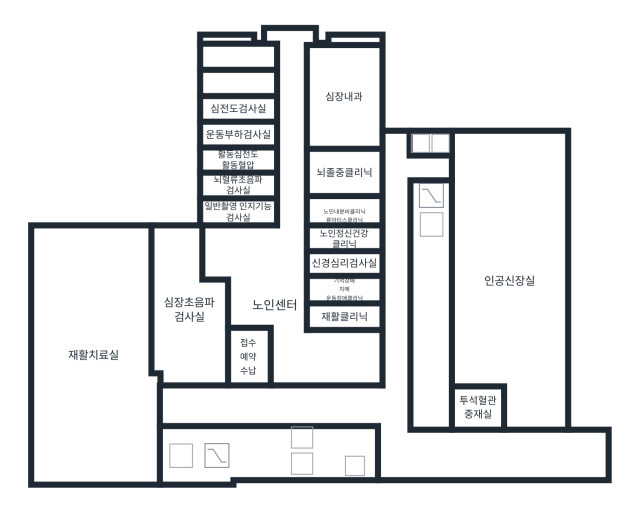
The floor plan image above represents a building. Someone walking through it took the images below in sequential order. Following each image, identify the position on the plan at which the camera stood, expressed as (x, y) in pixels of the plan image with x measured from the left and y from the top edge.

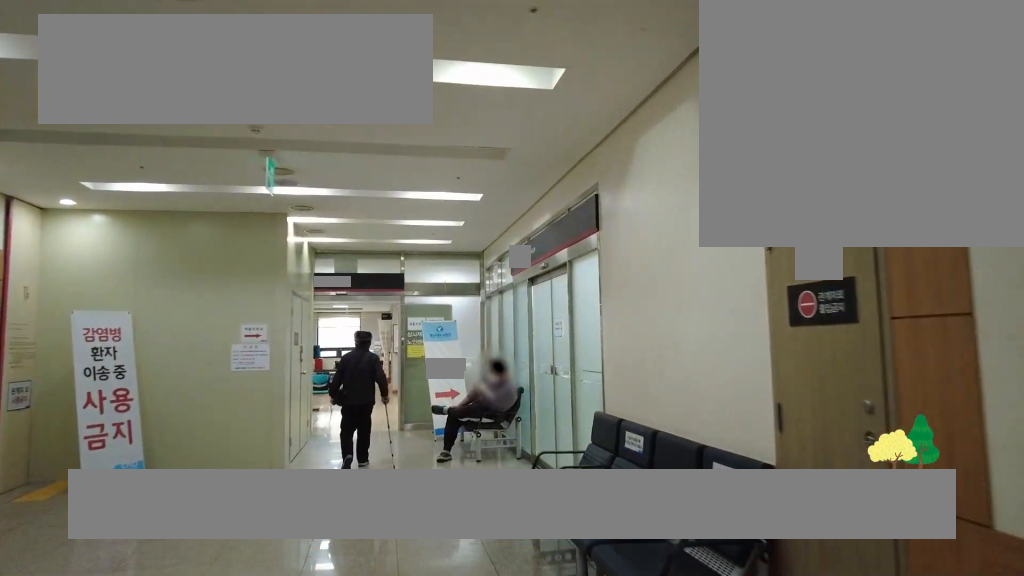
(275, 427)
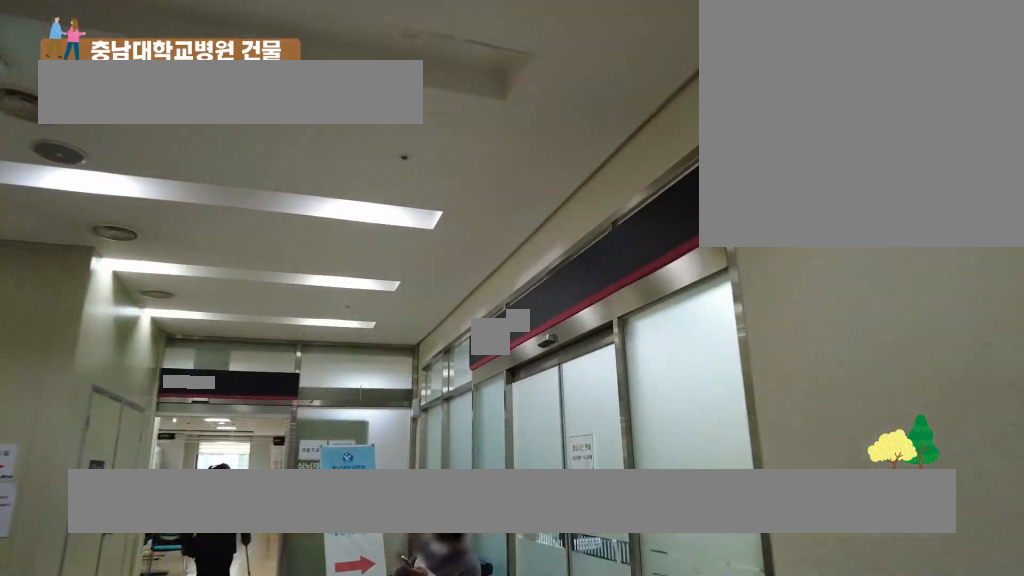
(258, 427)
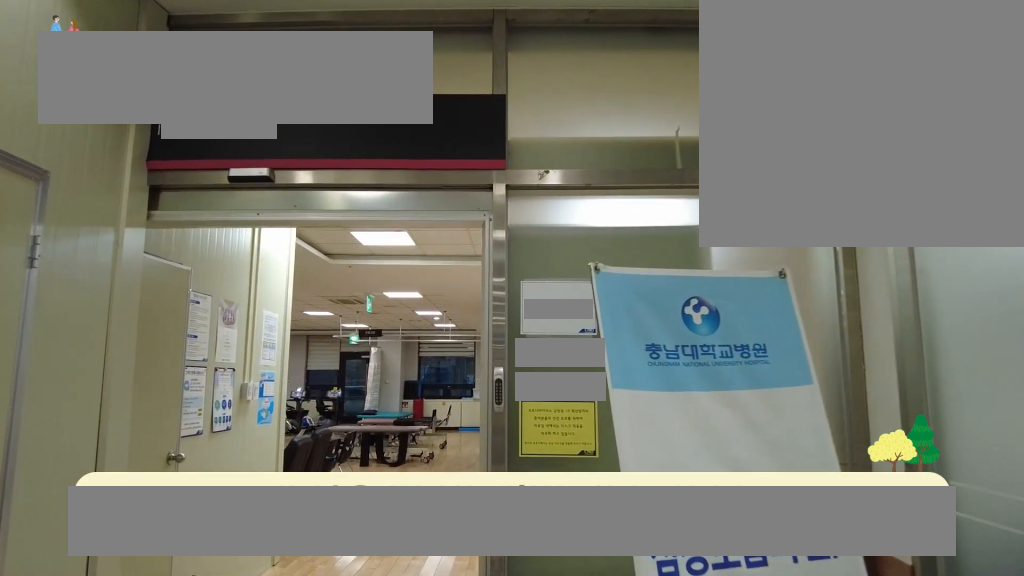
(214, 427)
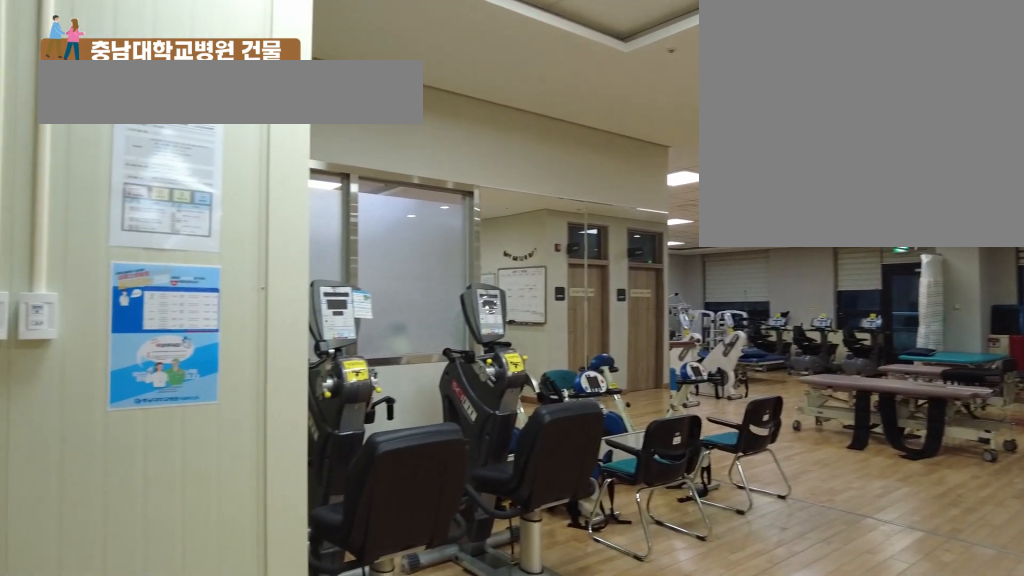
(183, 415)
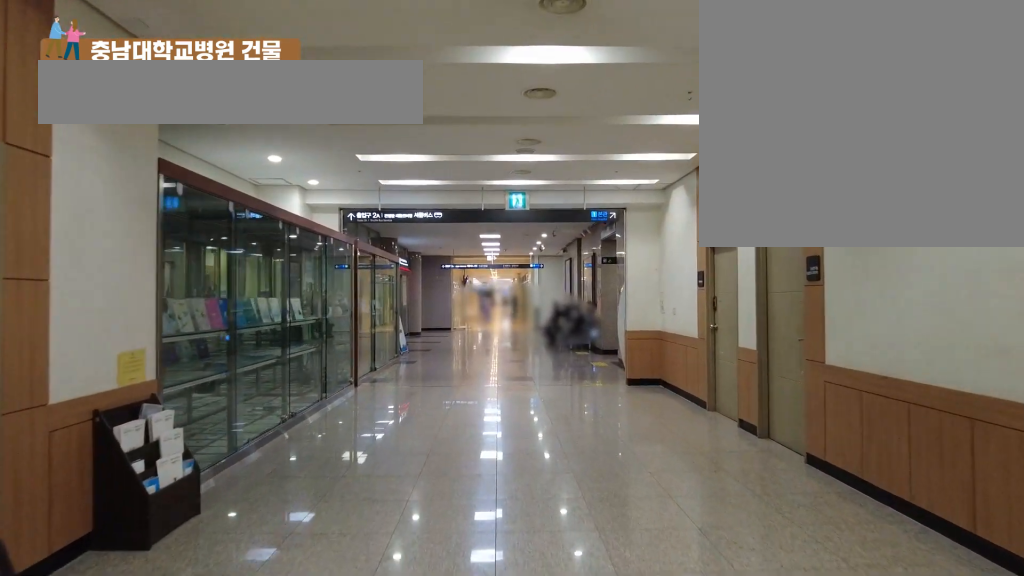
(195, 409)
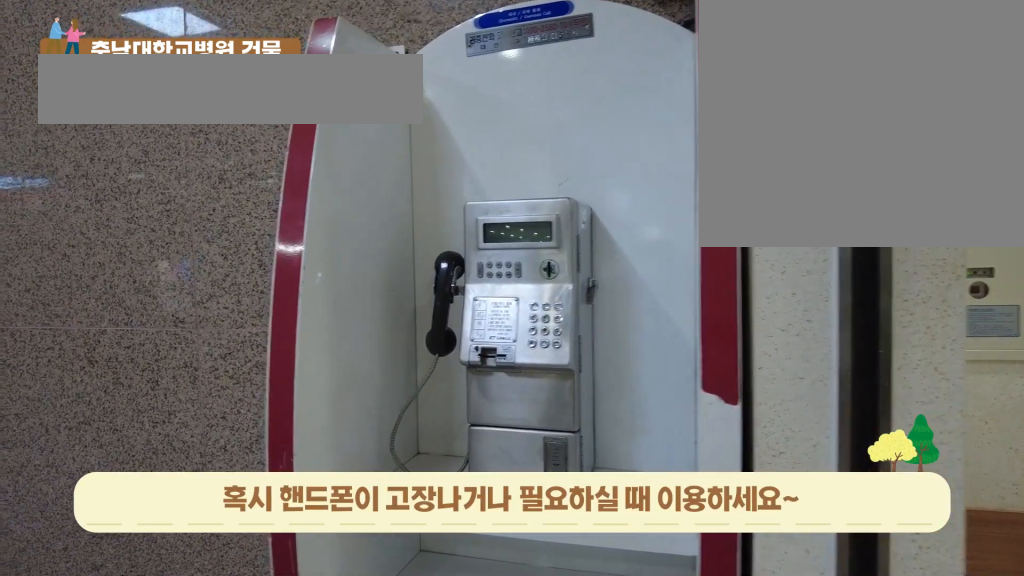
(246, 409)
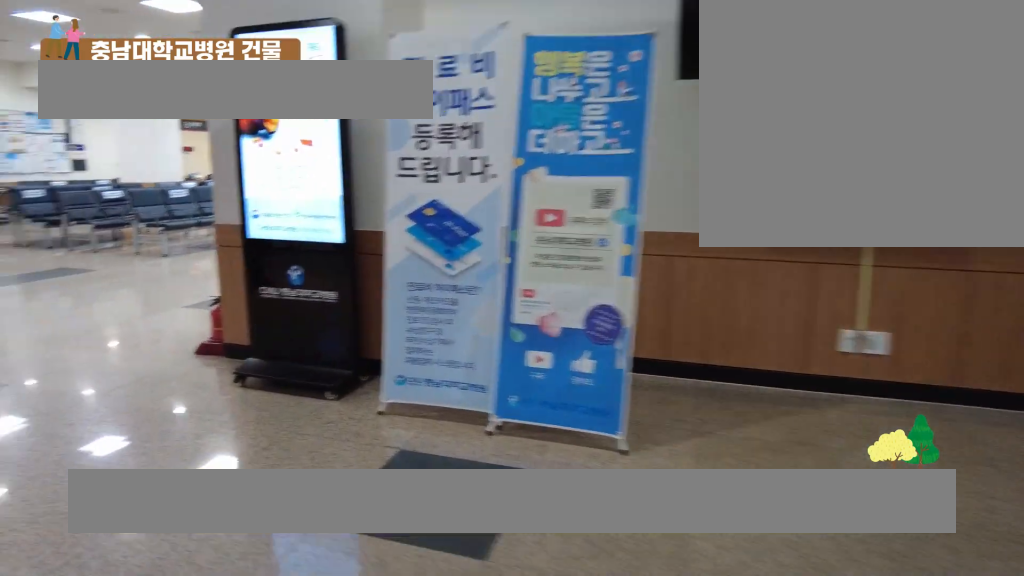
(302, 409)
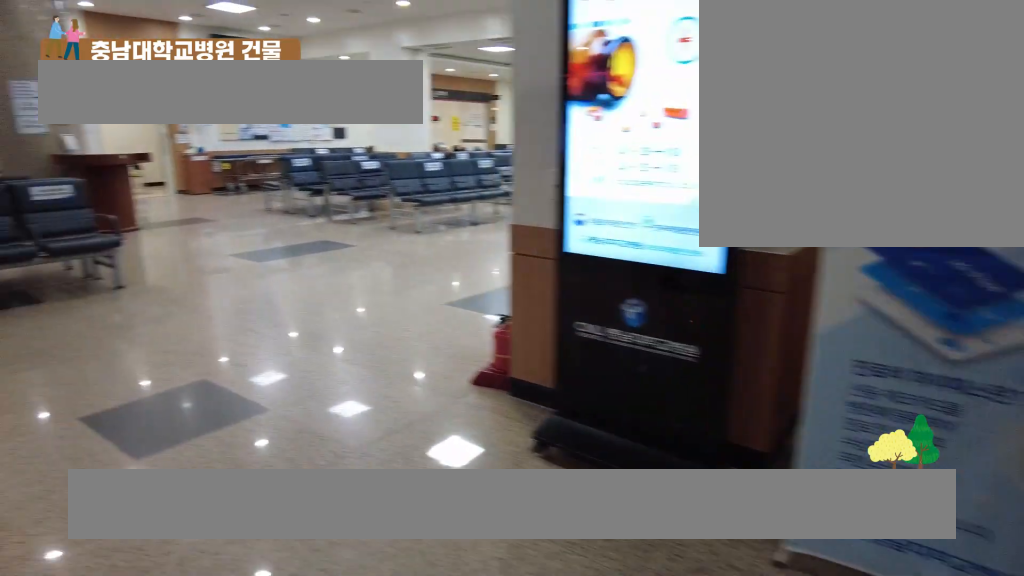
(303, 408)
